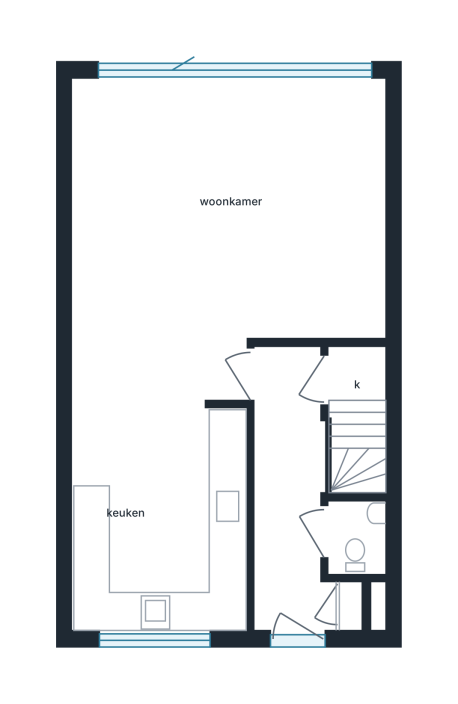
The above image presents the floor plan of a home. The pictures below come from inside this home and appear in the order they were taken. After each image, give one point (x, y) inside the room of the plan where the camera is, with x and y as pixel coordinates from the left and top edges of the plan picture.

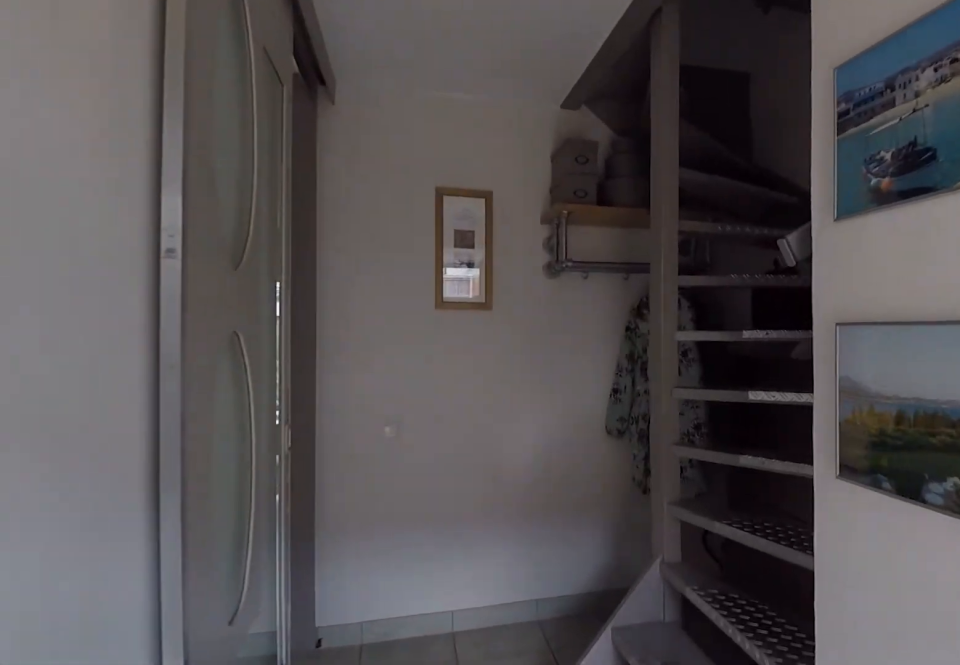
(290, 490)
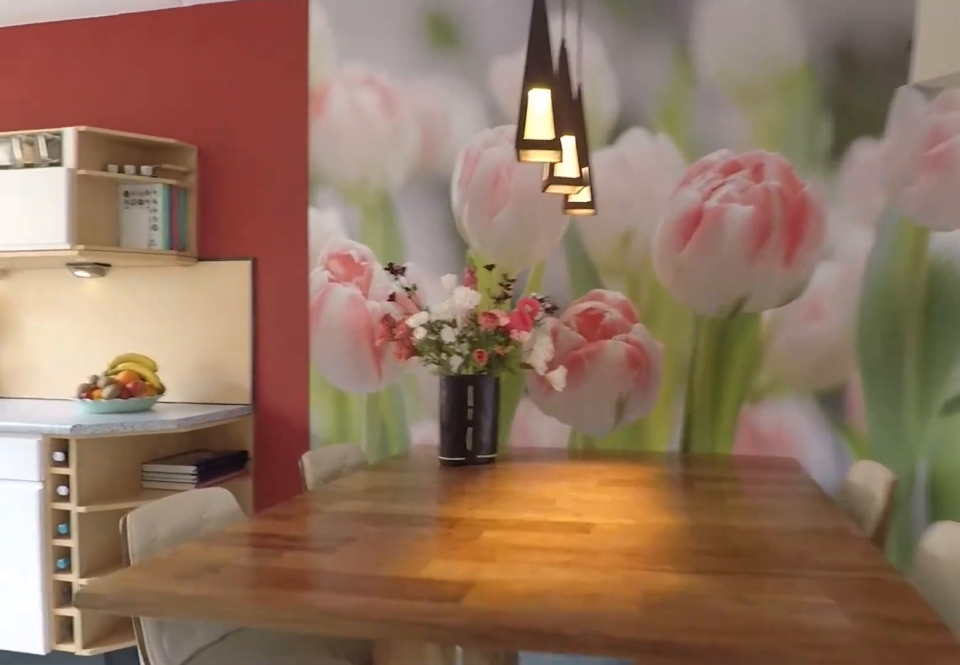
(288, 232)
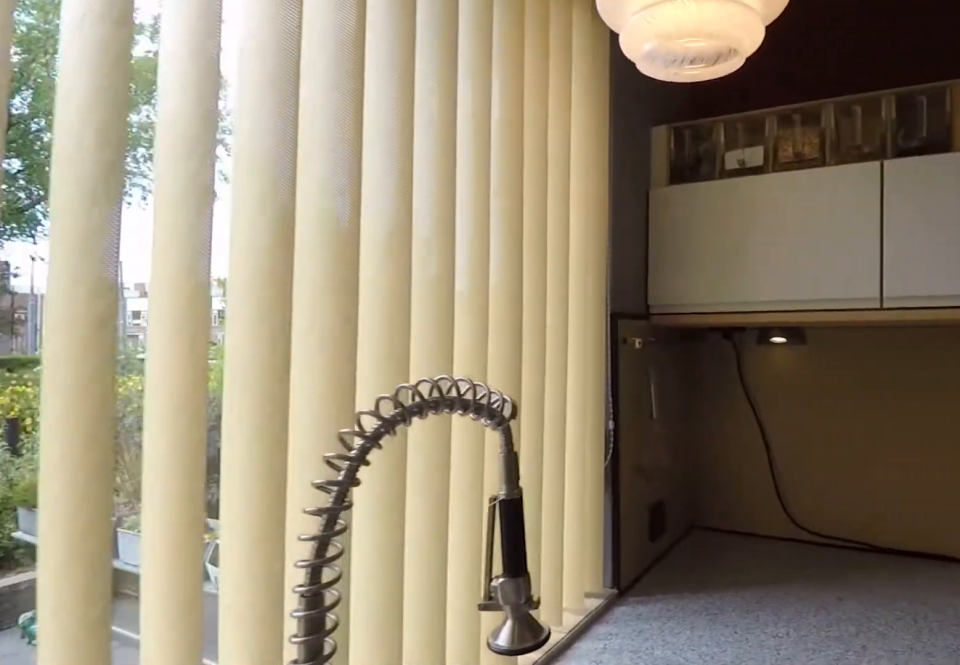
(158, 519)
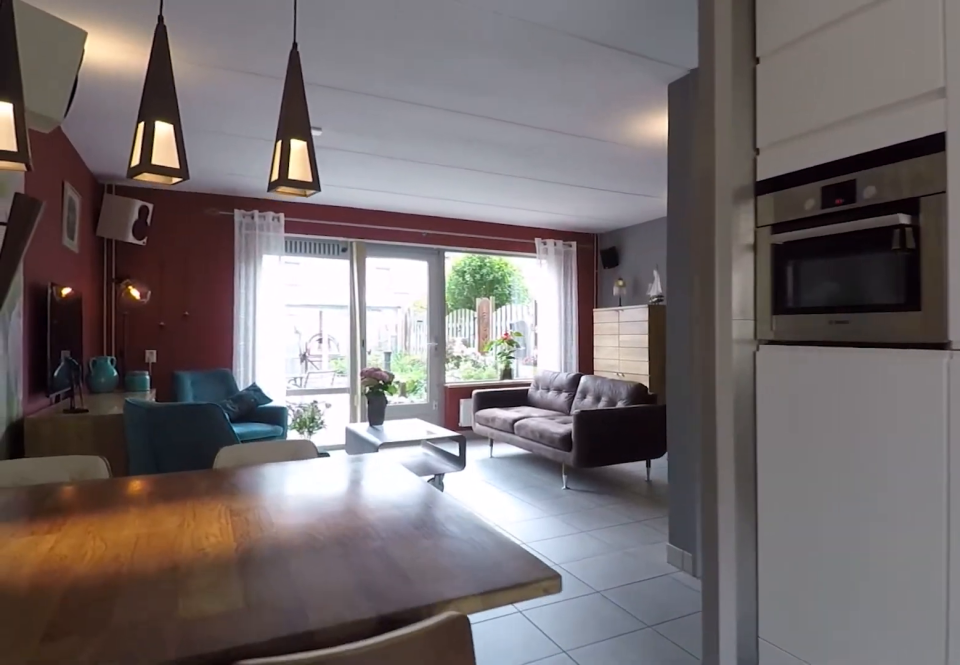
(158, 519)
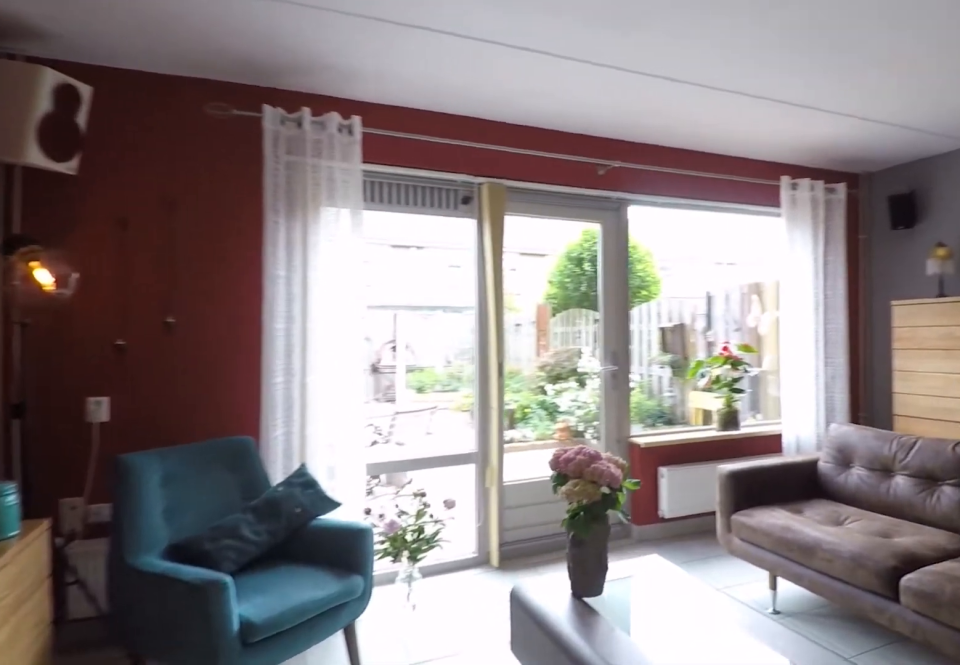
(287, 232)
